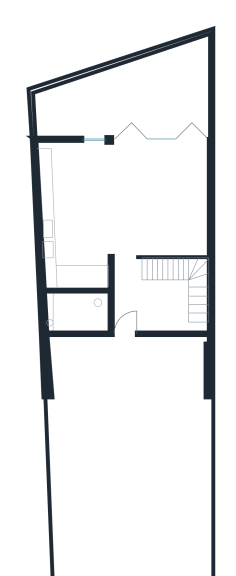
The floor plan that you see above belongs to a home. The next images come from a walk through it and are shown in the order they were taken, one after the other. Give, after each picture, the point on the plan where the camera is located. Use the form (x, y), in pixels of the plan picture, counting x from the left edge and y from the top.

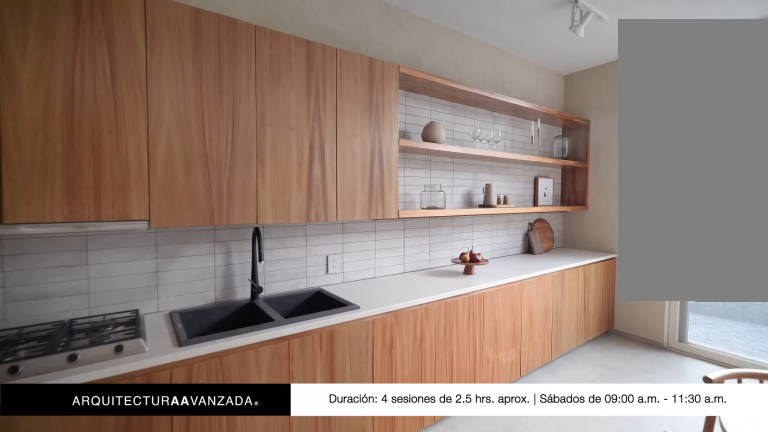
(101, 234)
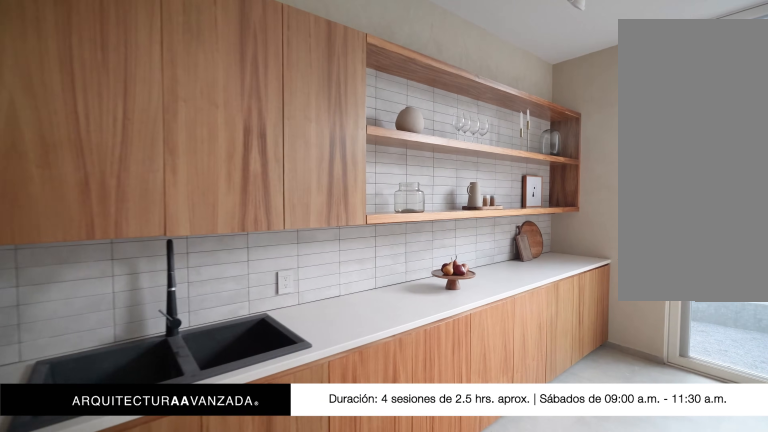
(63, 228)
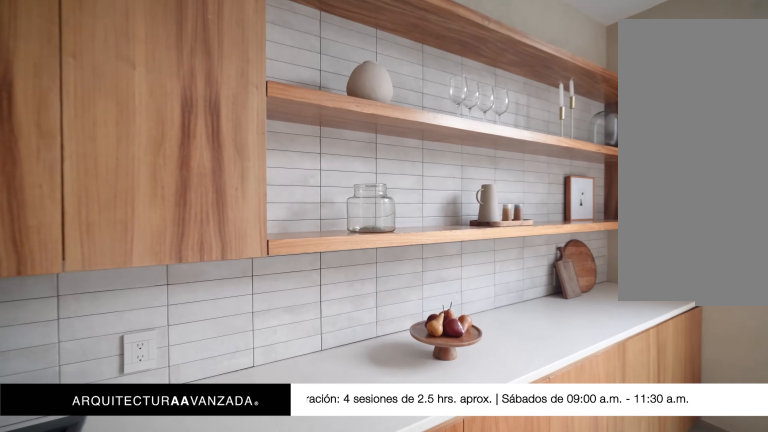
(61, 212)
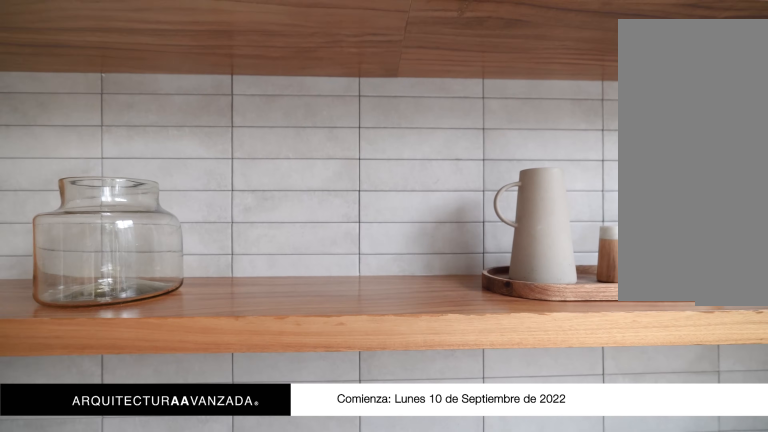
(61, 184)
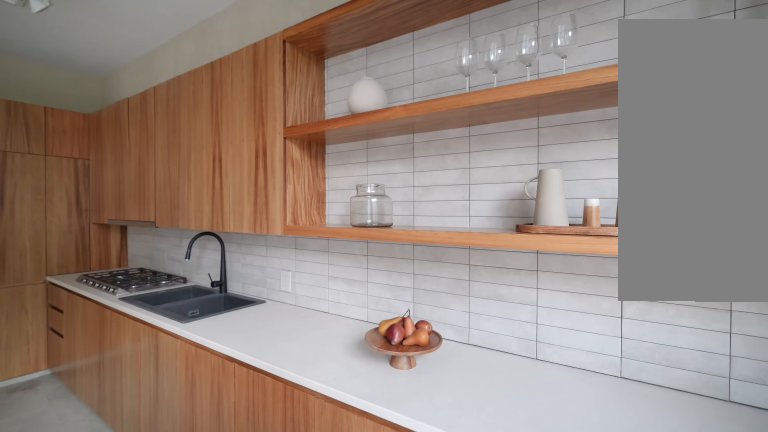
(66, 171)
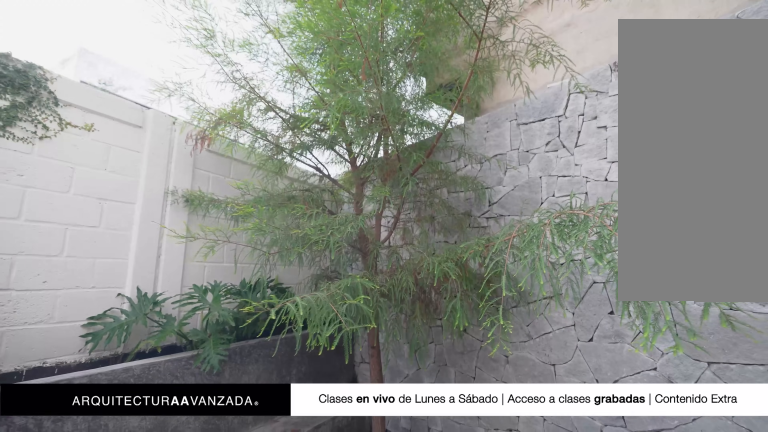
(163, 101)
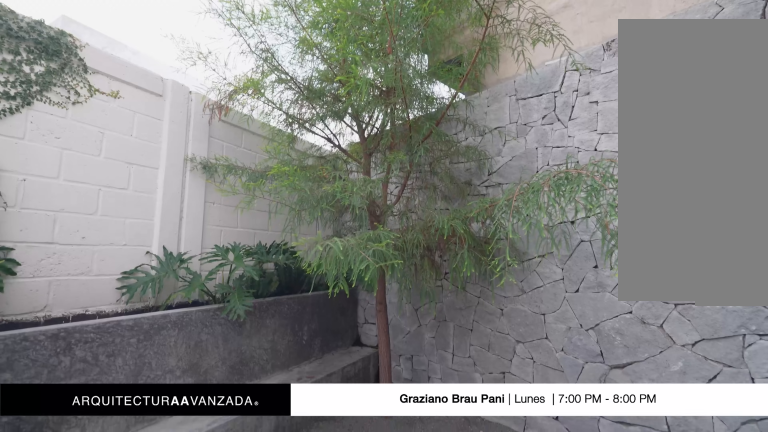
(164, 110)
